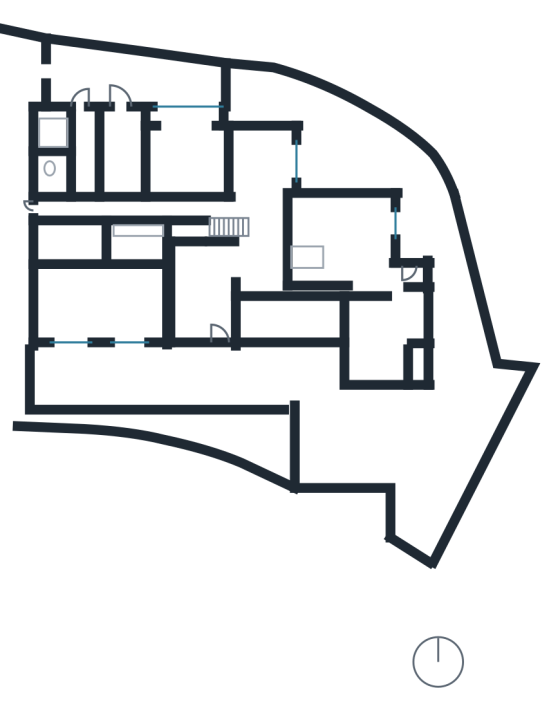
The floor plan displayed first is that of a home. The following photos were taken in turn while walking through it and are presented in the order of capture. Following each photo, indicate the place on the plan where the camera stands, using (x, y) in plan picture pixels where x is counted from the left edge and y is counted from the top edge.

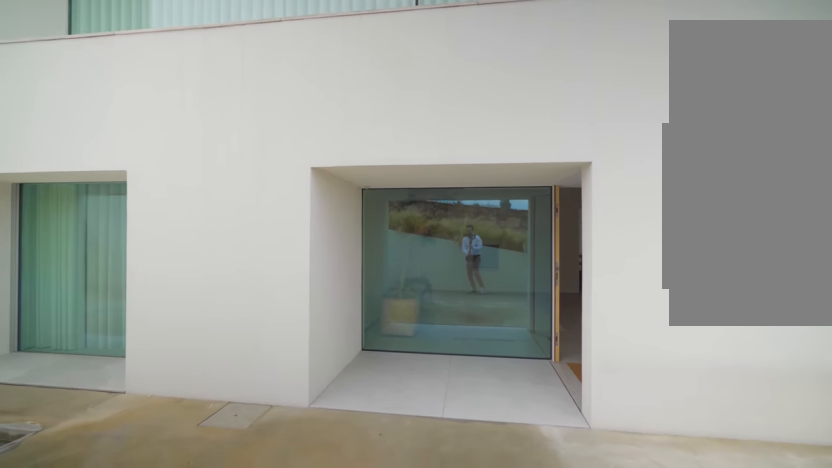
(190, 392)
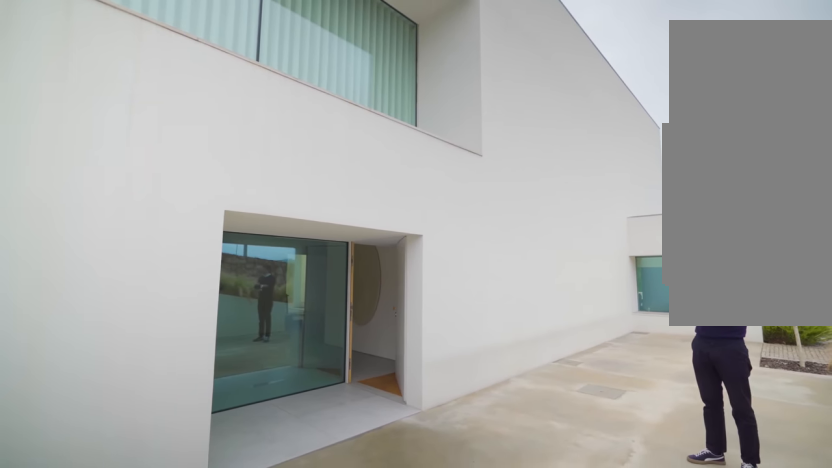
(186, 398)
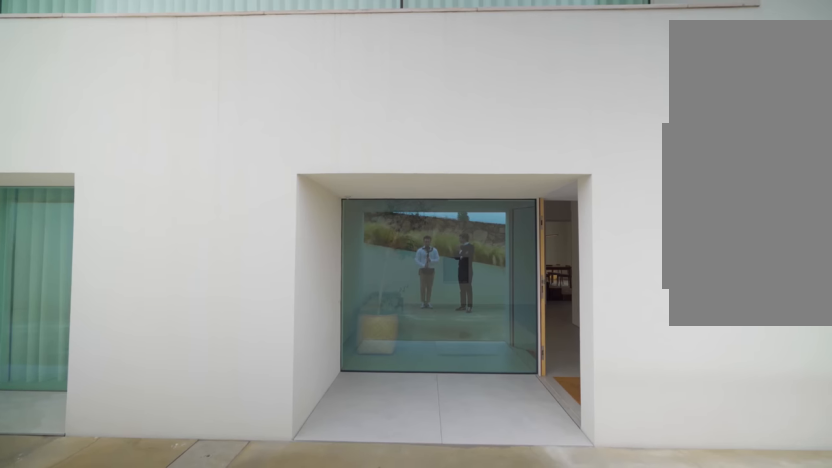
(180, 383)
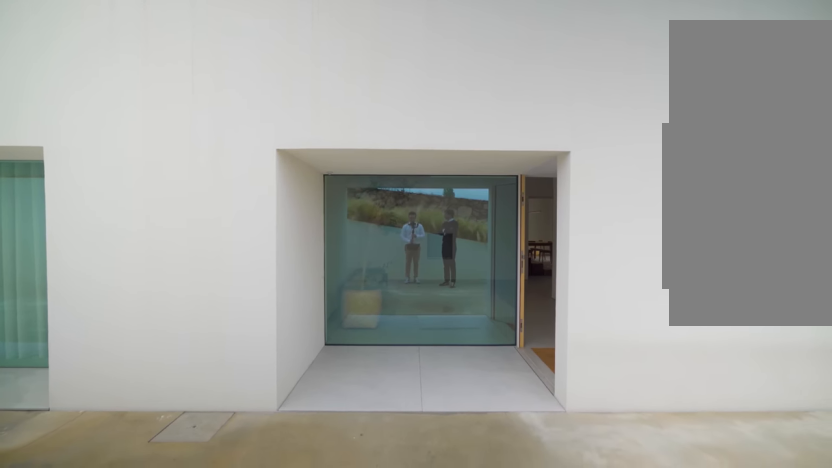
(180, 383)
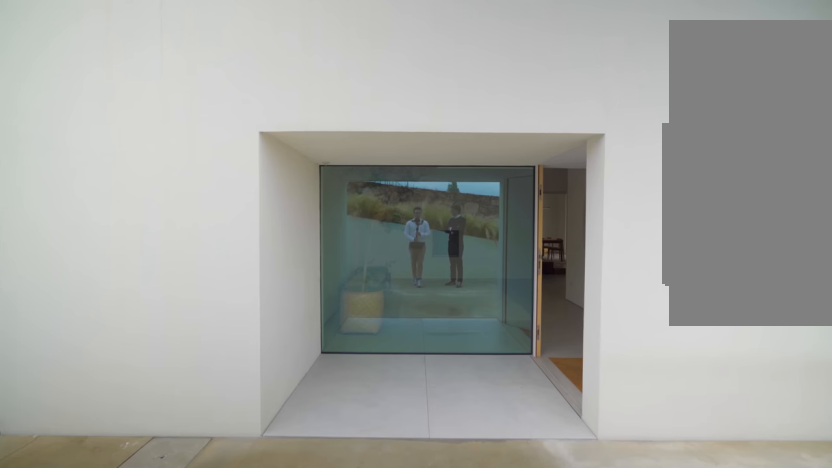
(184, 381)
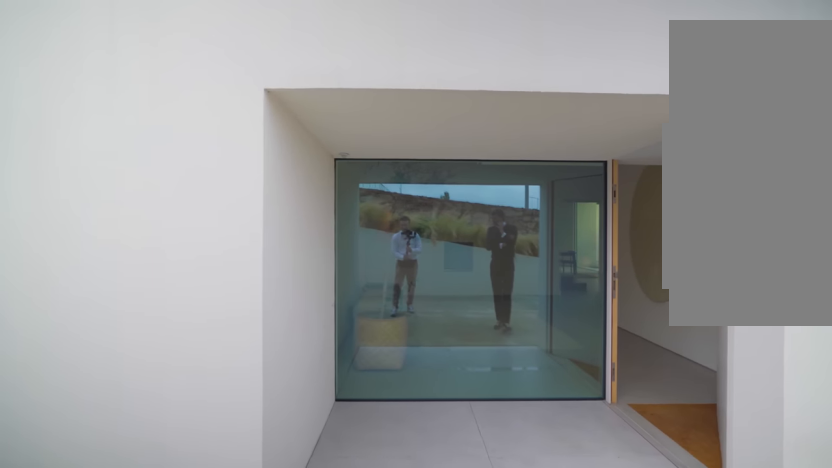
(187, 355)
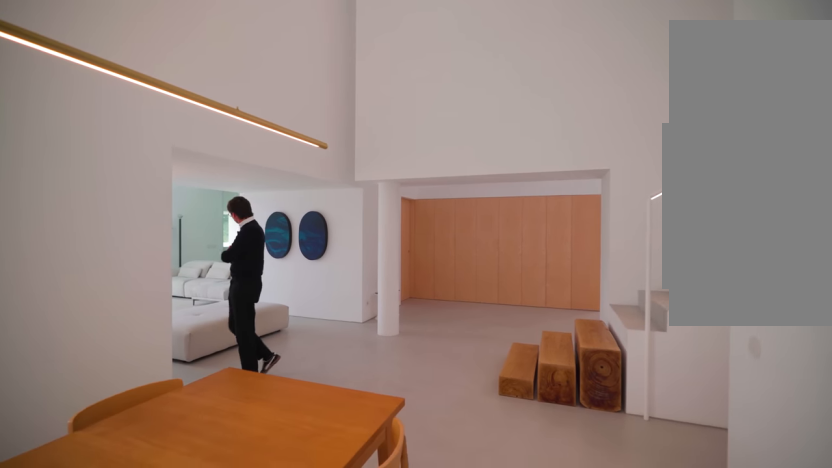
(243, 187)
